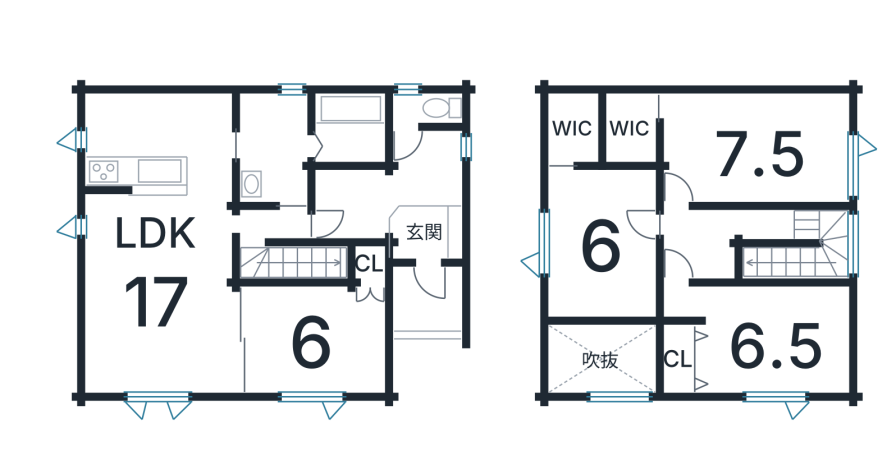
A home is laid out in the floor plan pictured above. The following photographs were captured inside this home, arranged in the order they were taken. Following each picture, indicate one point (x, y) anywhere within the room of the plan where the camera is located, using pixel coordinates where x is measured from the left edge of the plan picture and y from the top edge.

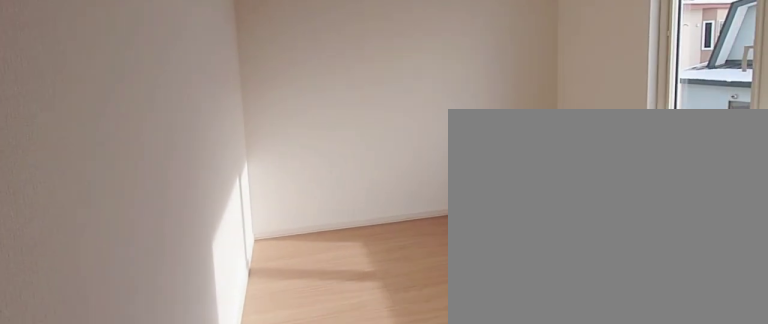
(770, 340)
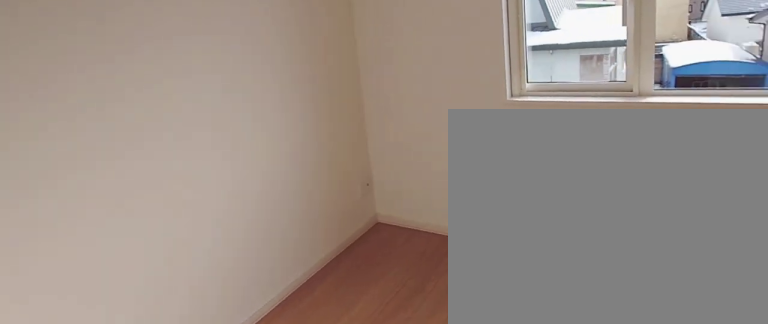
(770, 340)
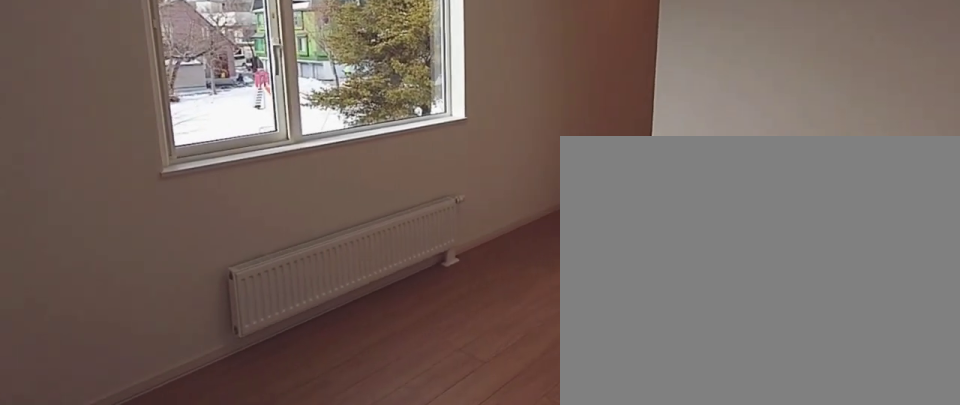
(610, 246)
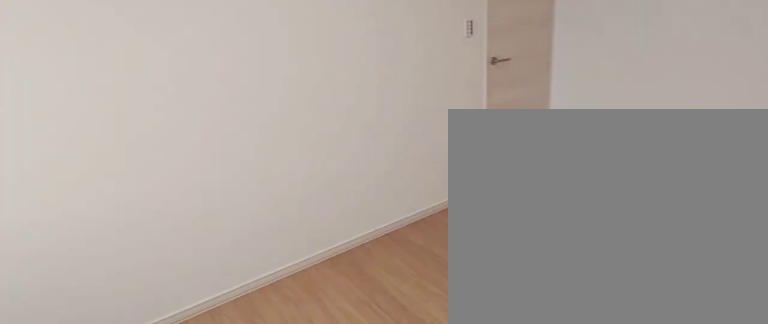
(750, 145)
